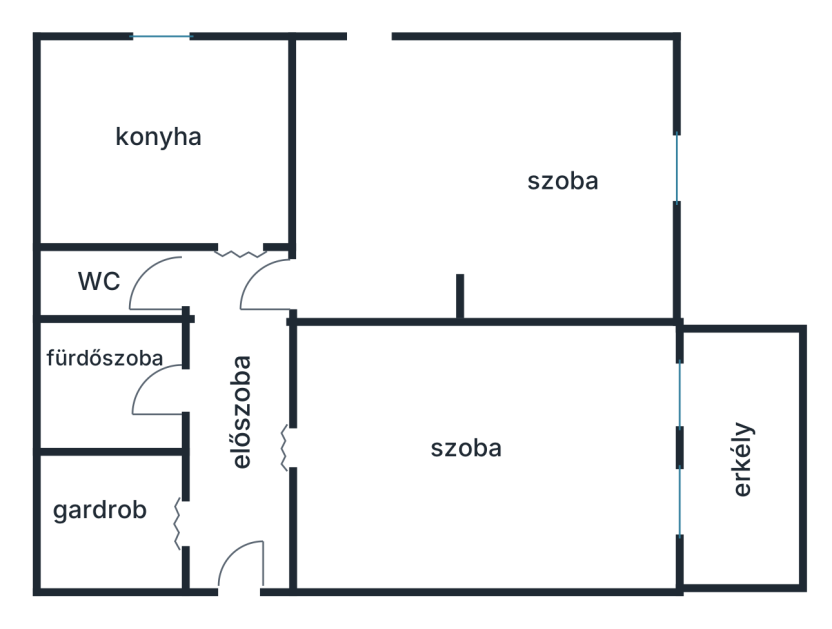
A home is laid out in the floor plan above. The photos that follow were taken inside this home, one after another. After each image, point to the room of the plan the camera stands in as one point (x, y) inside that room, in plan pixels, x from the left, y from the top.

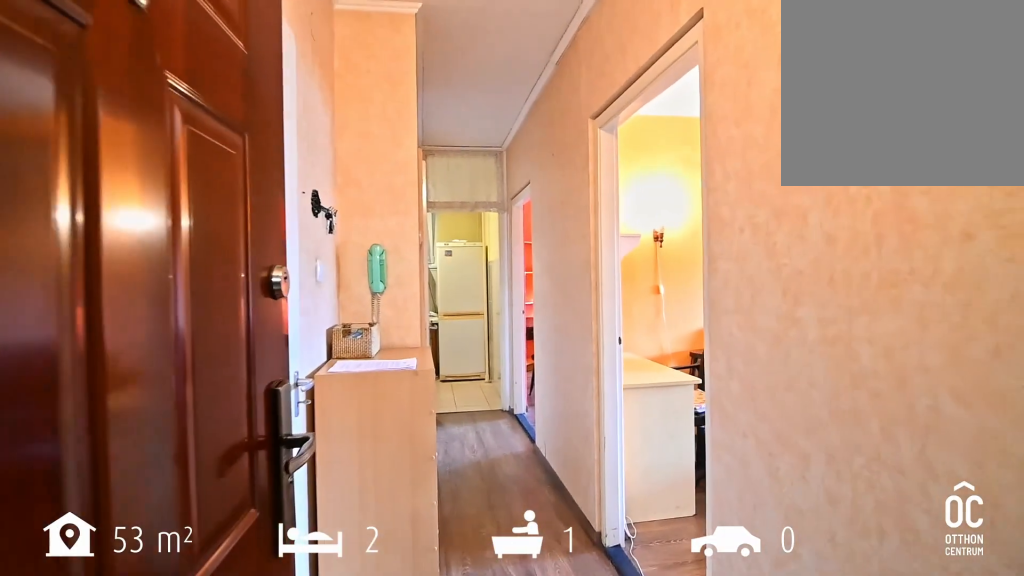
(246, 545)
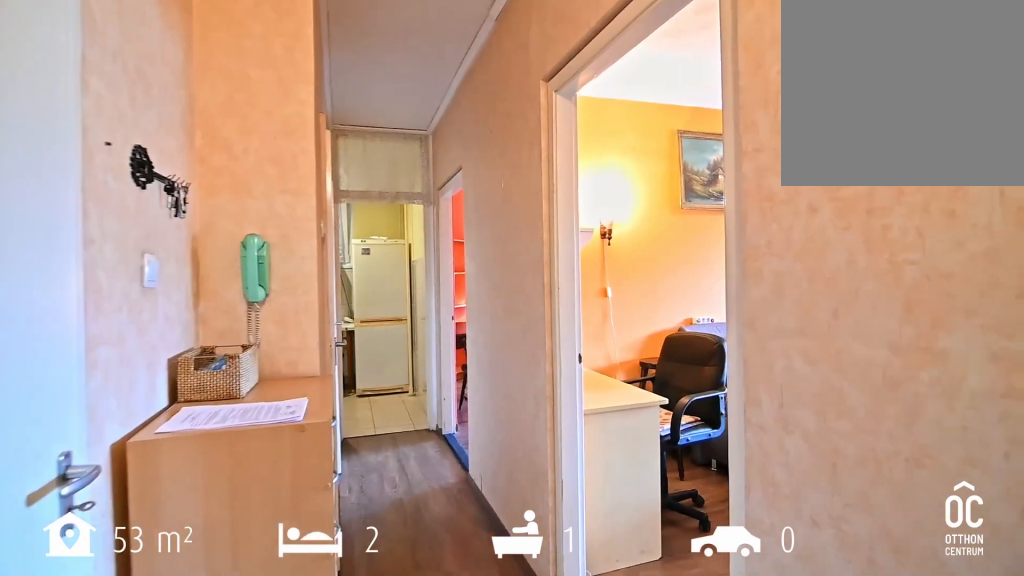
(247, 545)
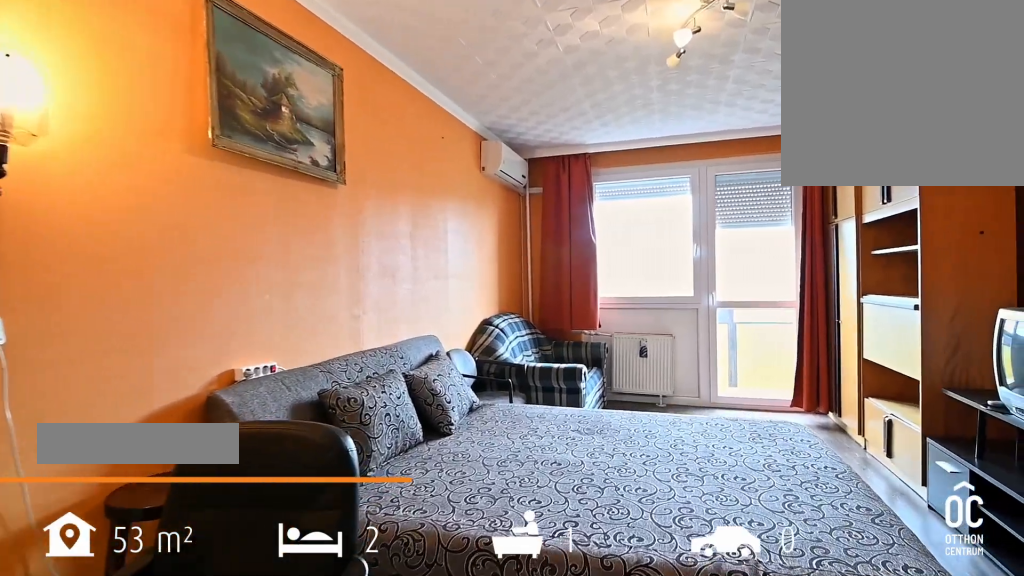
(479, 458)
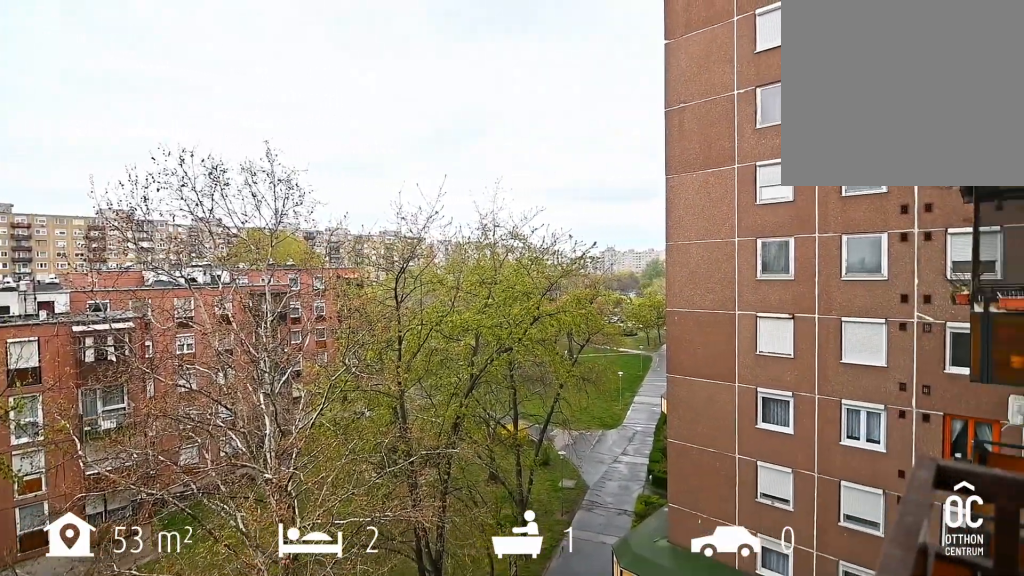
(750, 457)
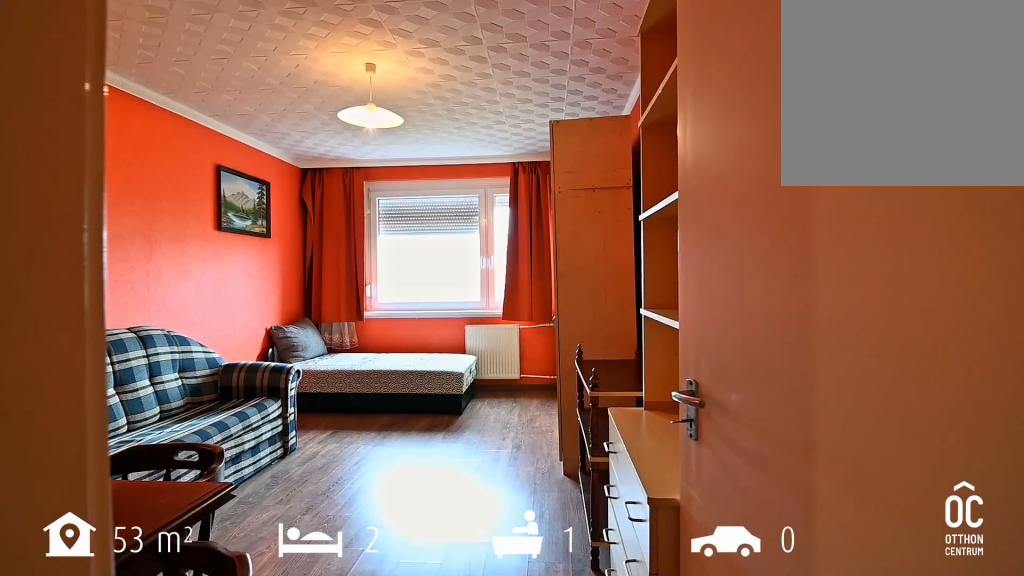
(477, 186)
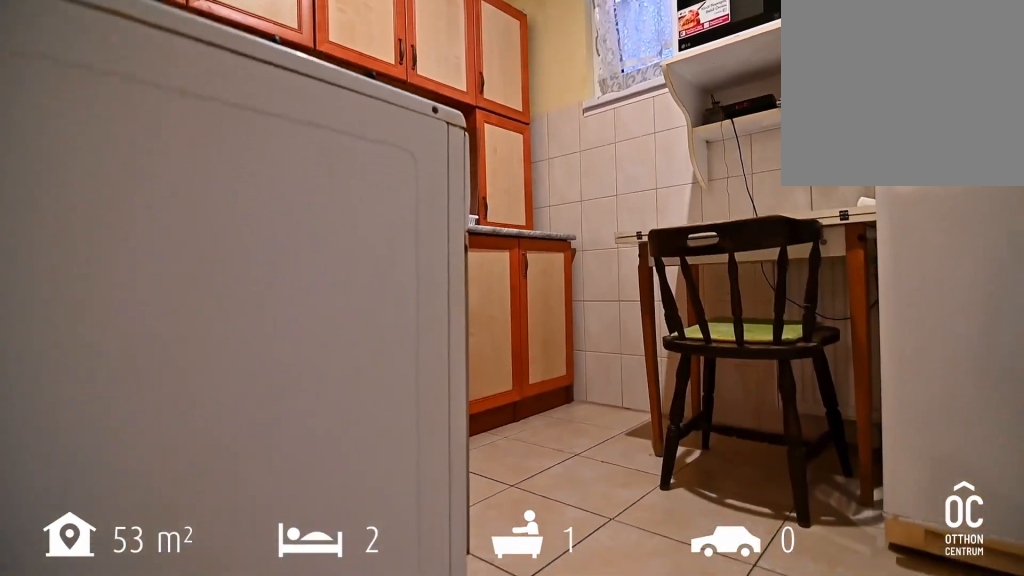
(166, 143)
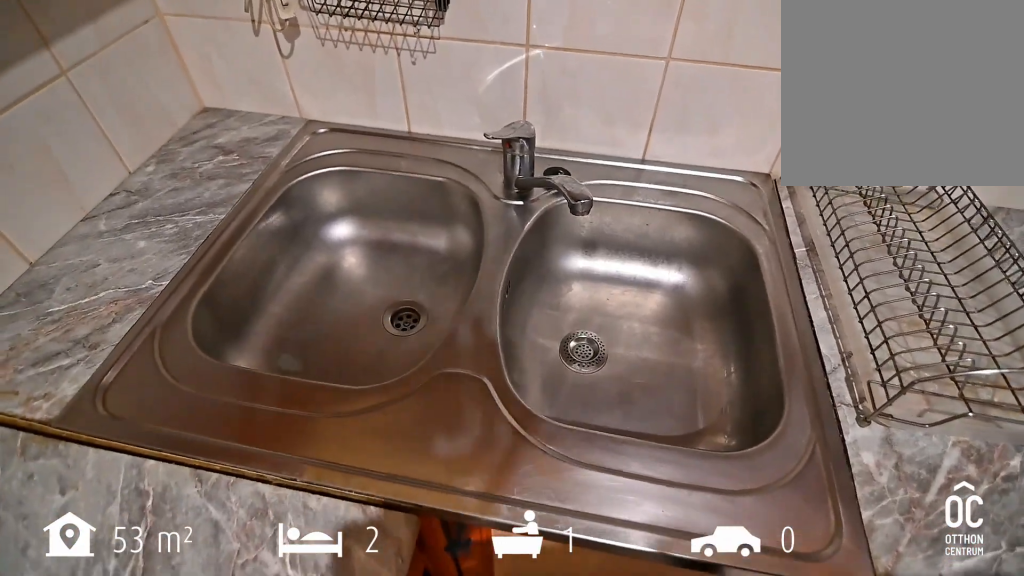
(166, 143)
